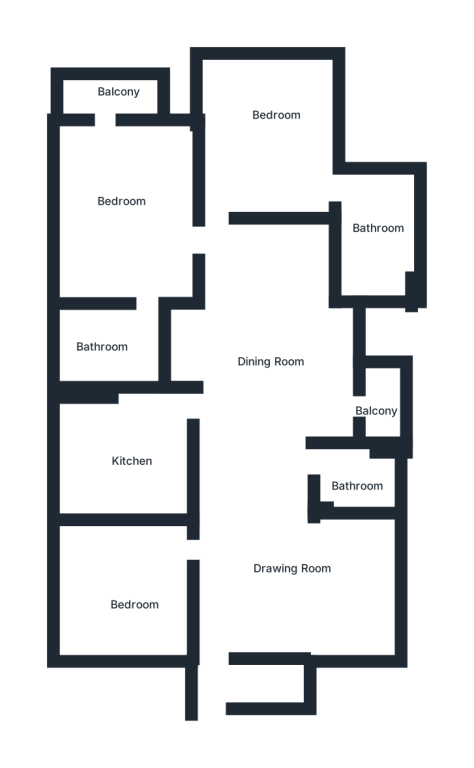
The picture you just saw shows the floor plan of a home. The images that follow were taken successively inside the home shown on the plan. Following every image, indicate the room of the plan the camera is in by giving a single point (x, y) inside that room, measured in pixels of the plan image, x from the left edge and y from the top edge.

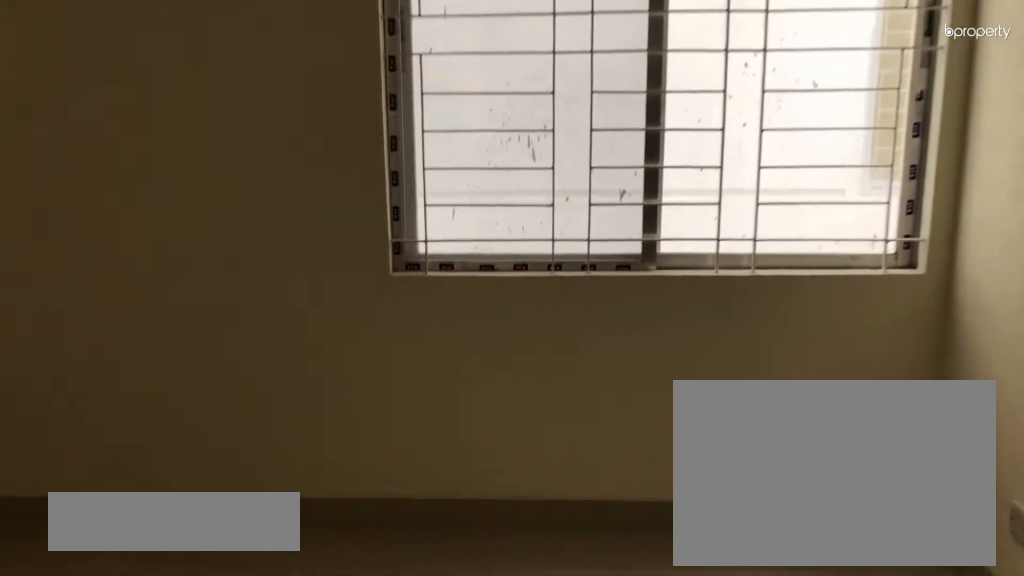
(141, 581)
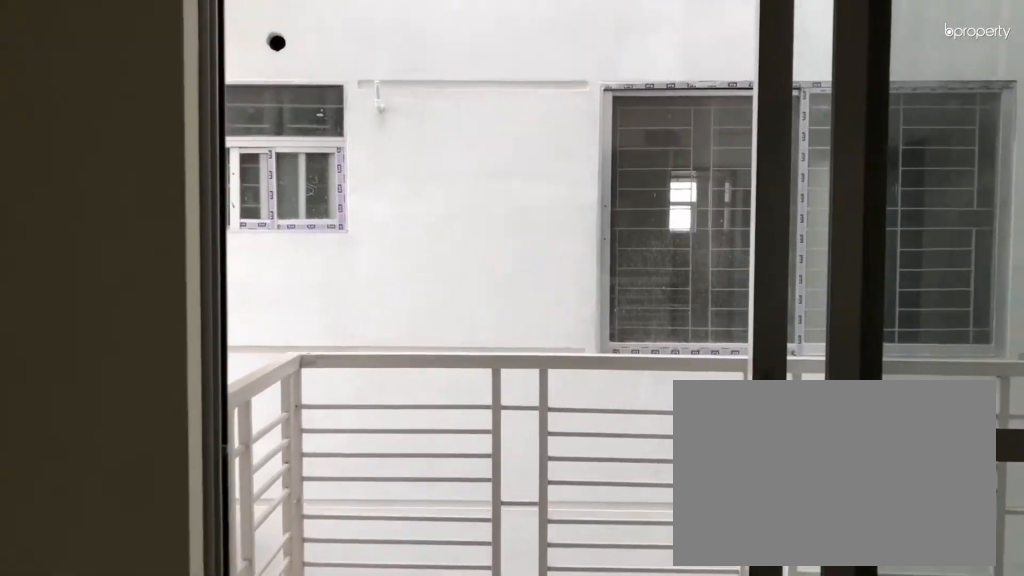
(388, 402)
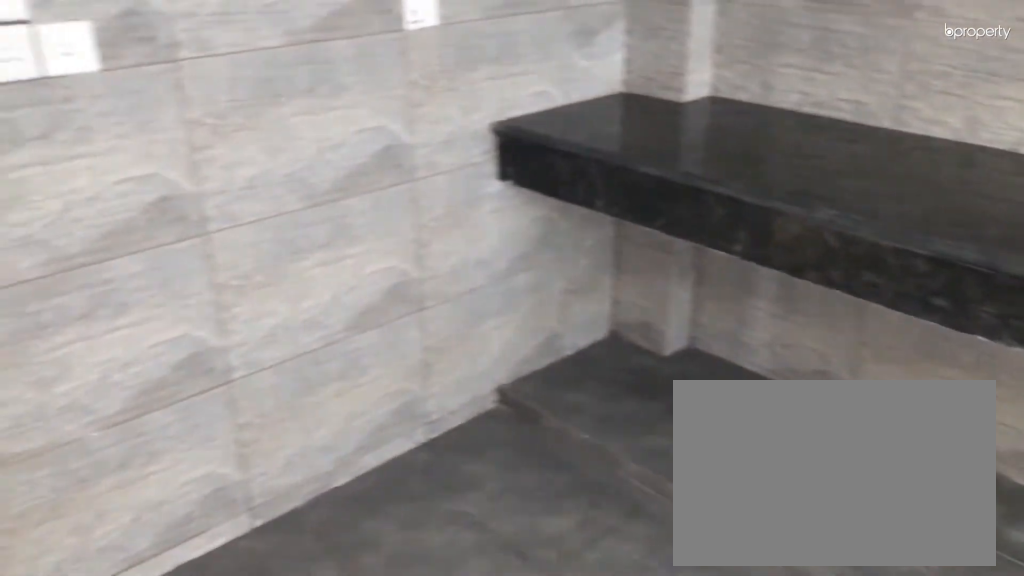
(131, 457)
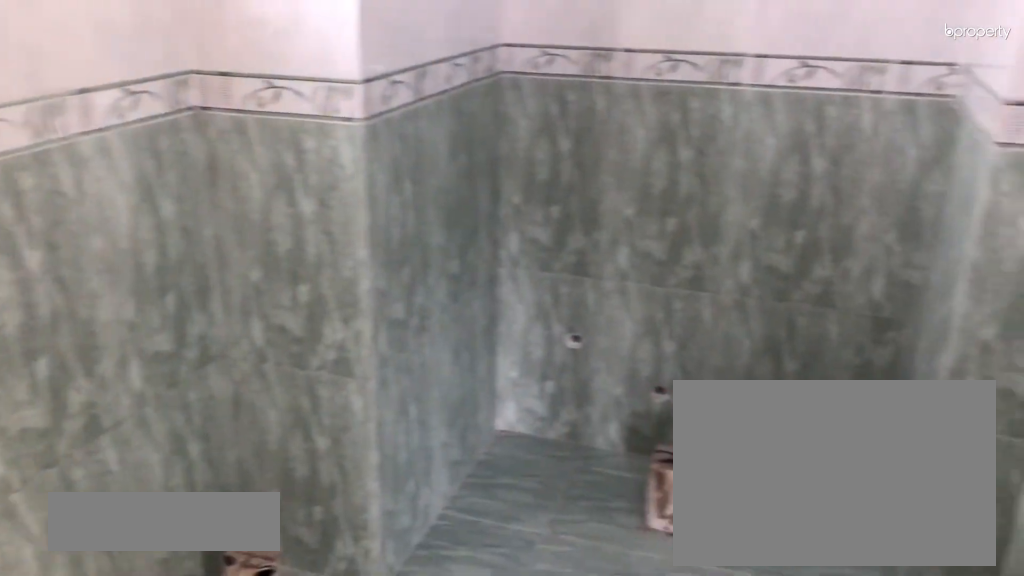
(375, 214)
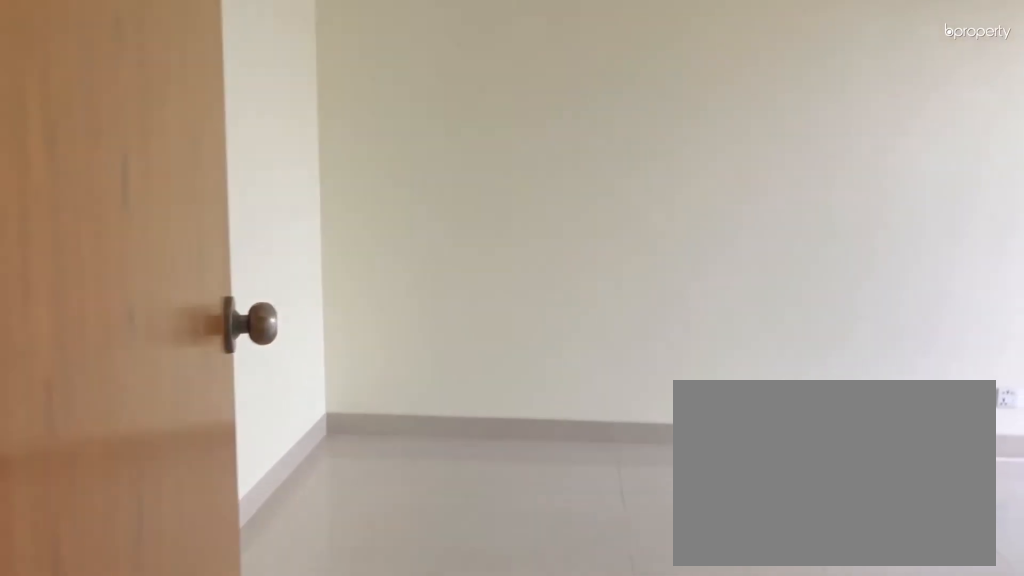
(135, 221)
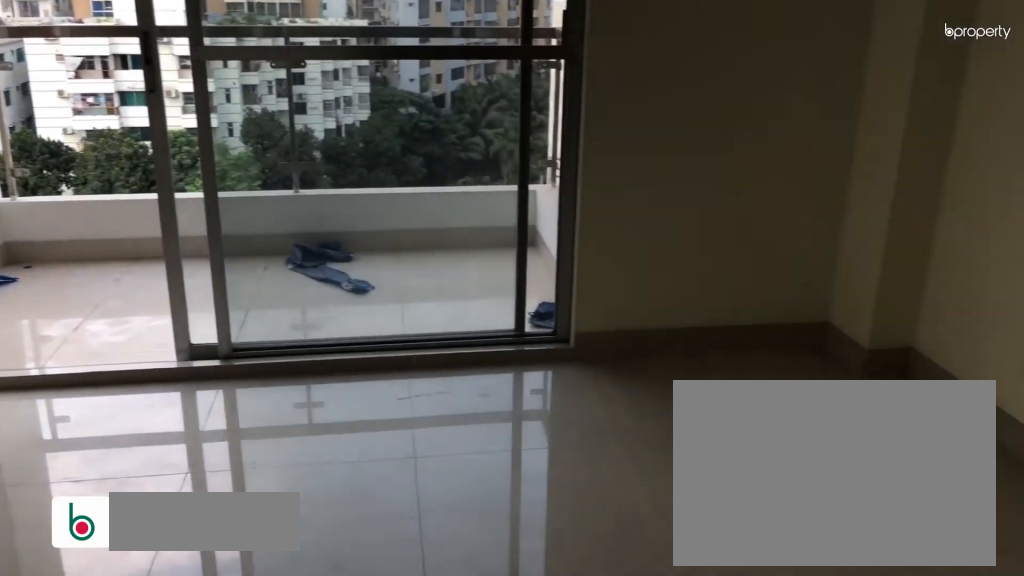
(135, 221)
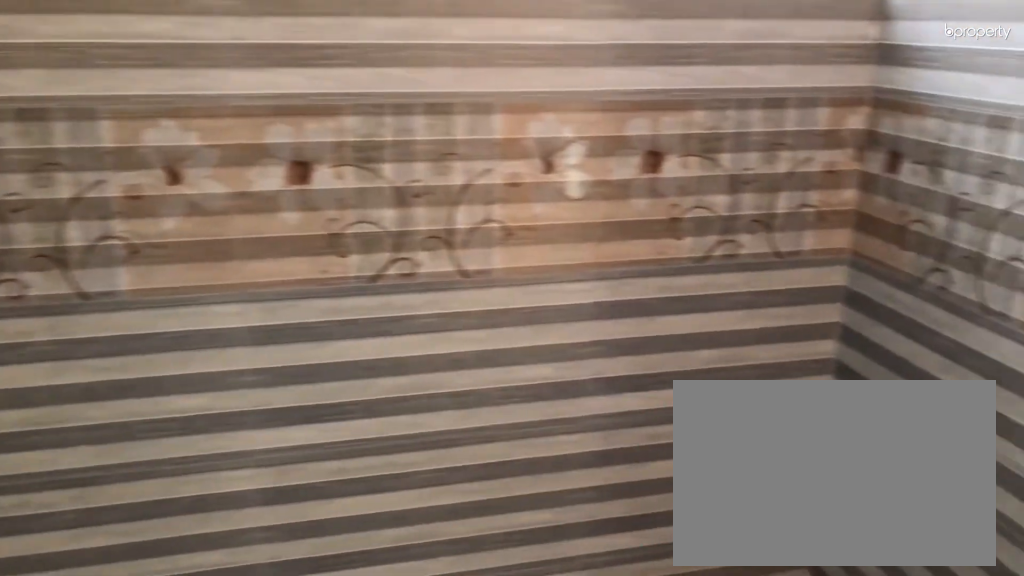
(121, 356)
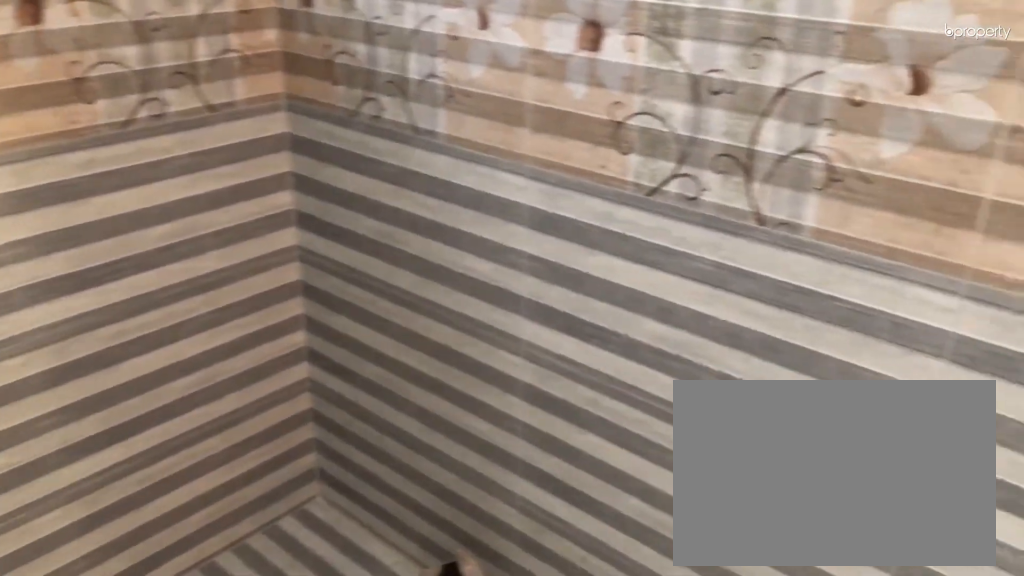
(121, 356)
